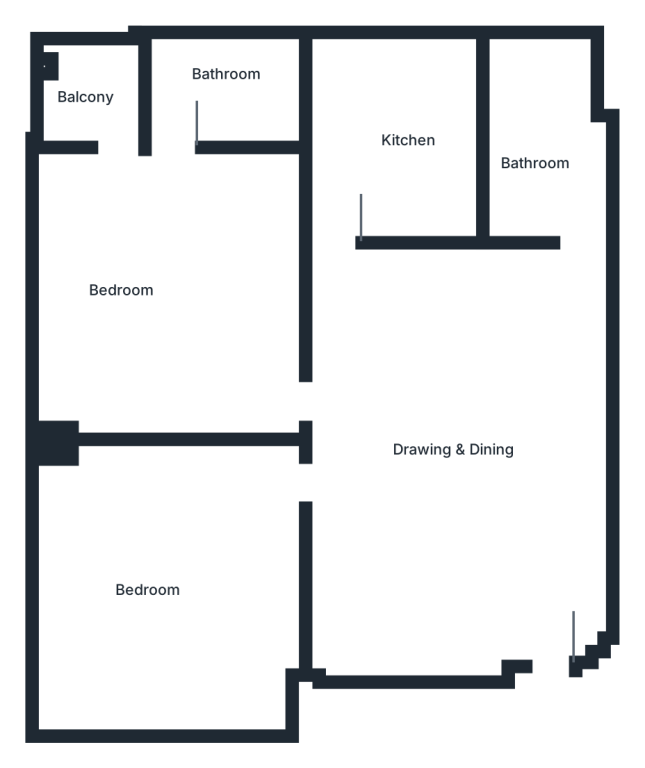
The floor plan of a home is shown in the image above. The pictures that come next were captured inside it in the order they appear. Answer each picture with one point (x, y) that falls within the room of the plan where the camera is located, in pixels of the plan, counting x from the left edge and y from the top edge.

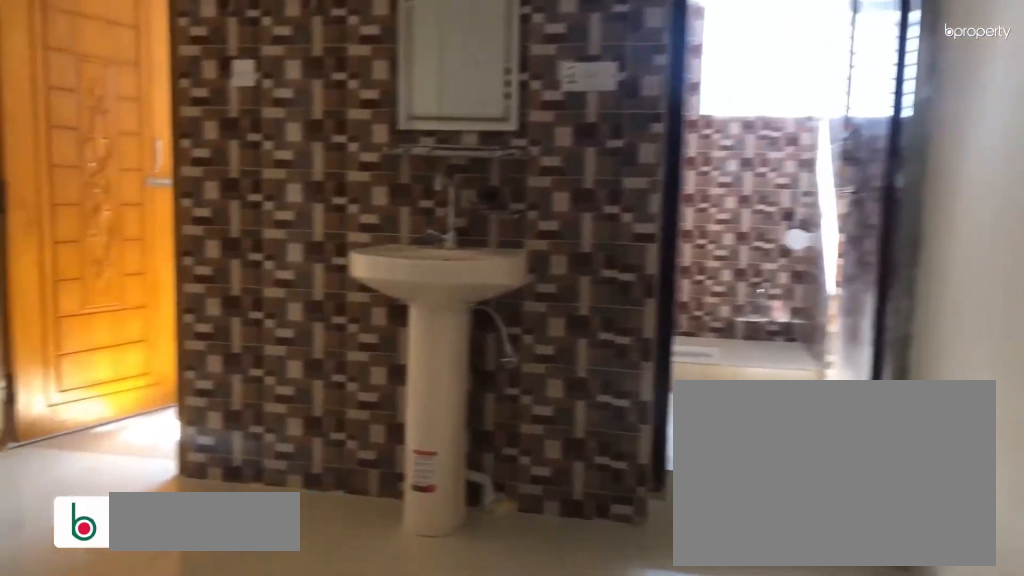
(473, 427)
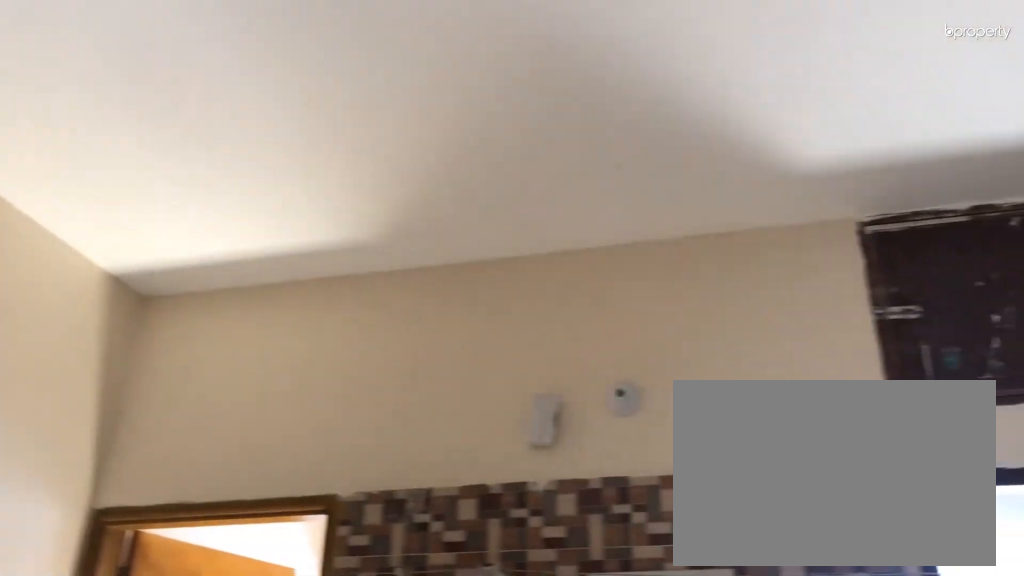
(473, 427)
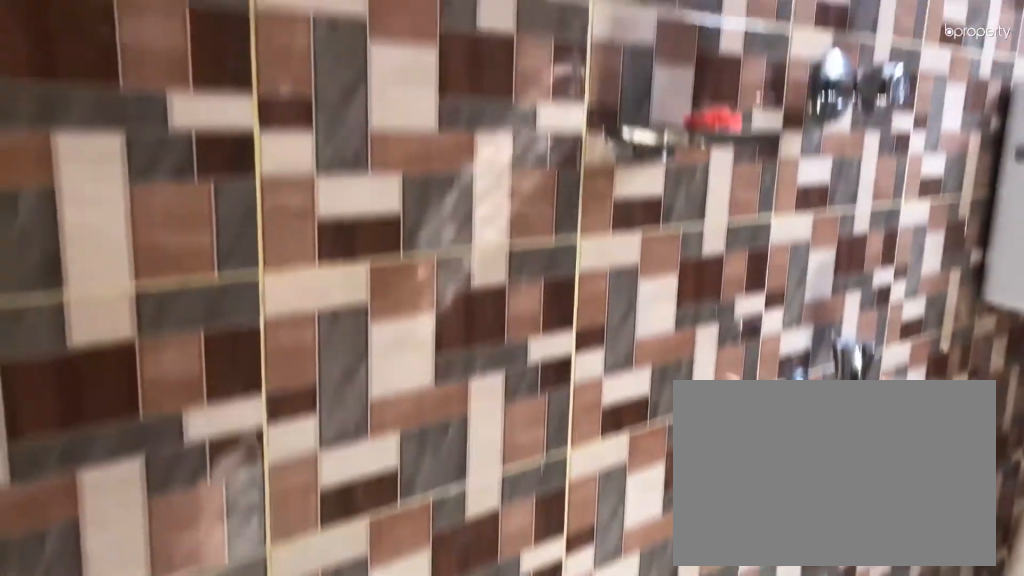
(552, 174)
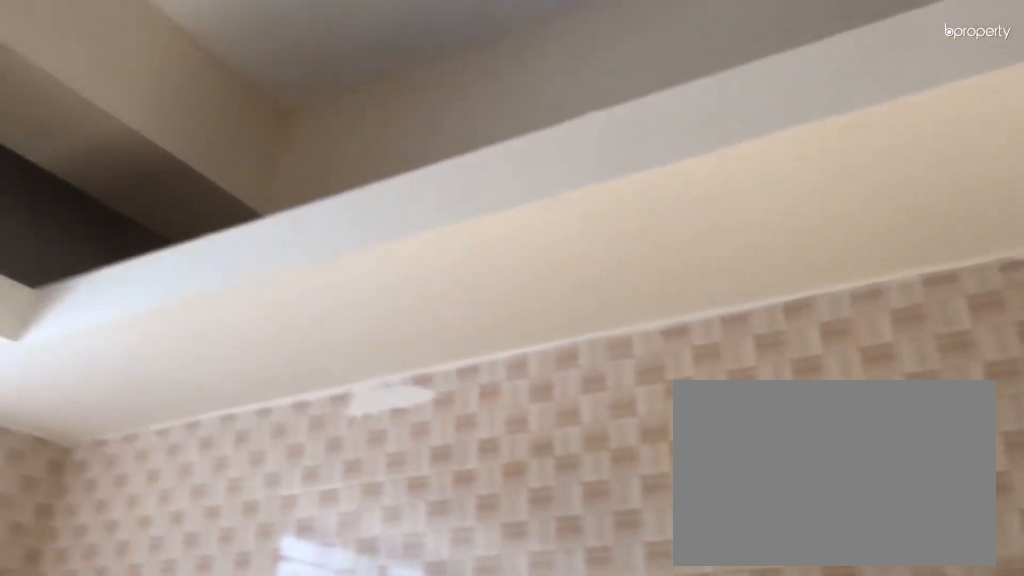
(396, 147)
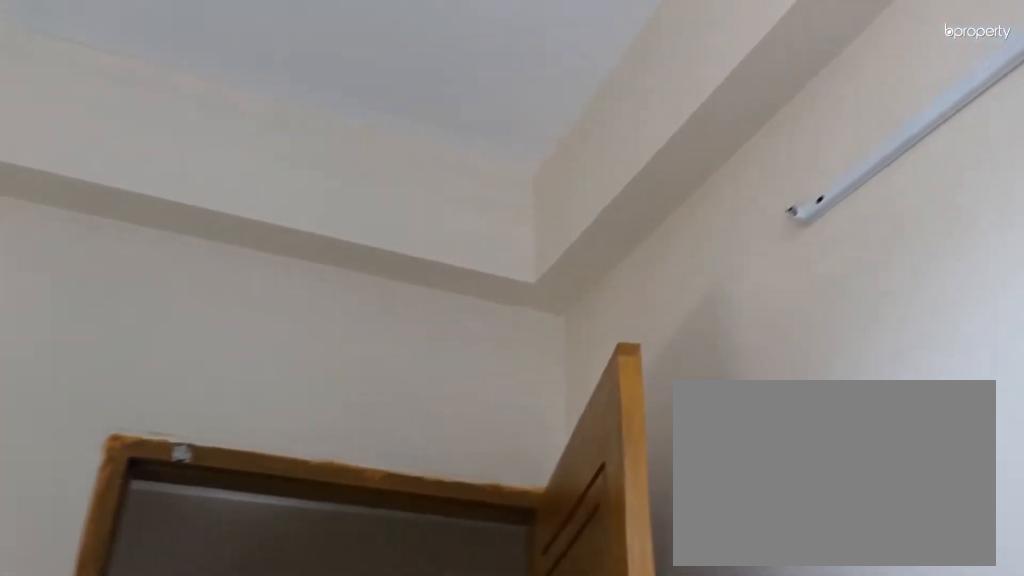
(178, 266)
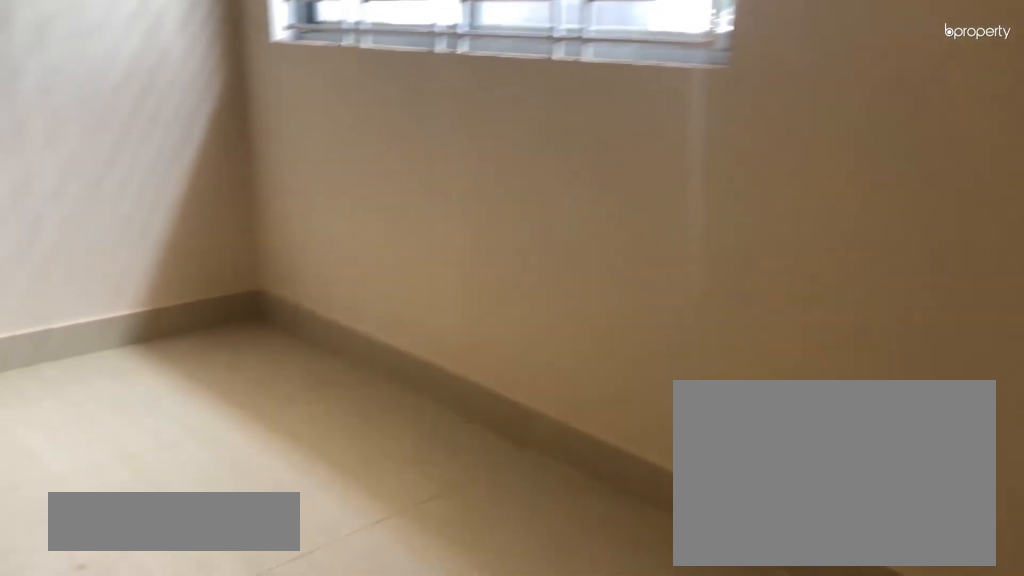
(170, 577)
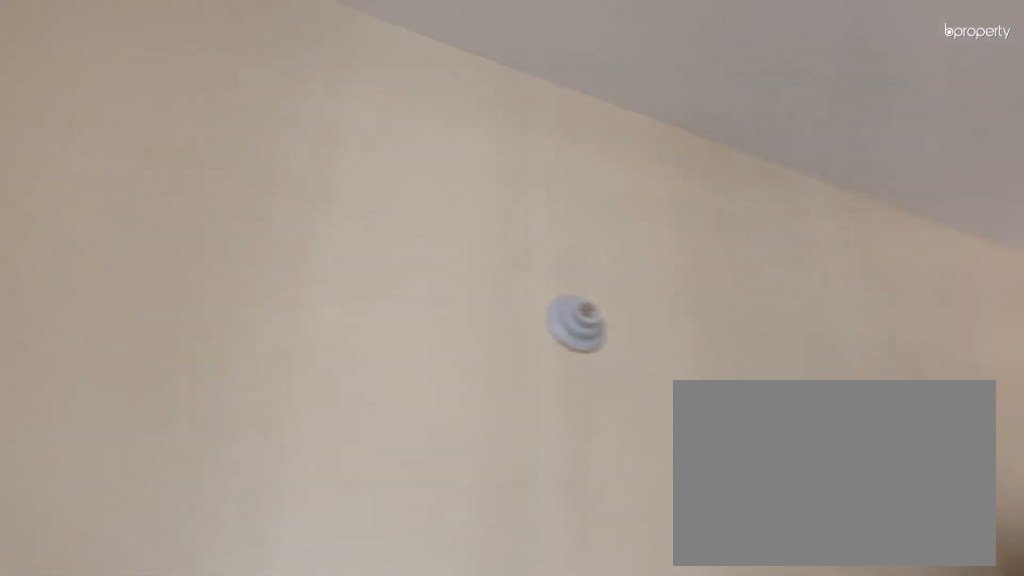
(170, 577)
